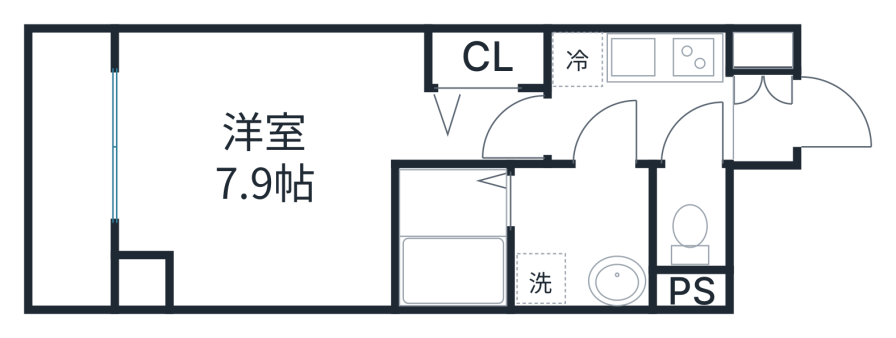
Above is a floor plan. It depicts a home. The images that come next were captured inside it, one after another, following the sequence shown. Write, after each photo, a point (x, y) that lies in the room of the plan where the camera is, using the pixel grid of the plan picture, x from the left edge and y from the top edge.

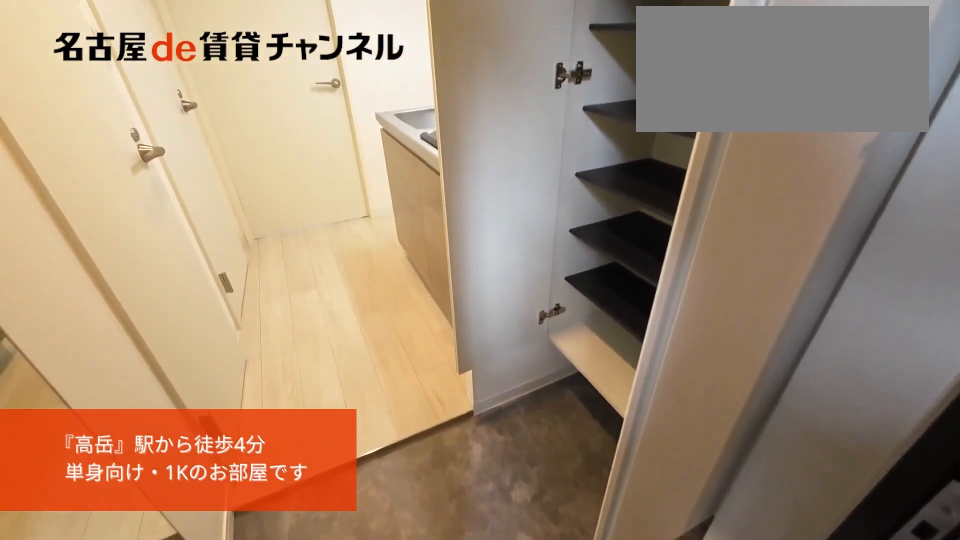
(763, 96)
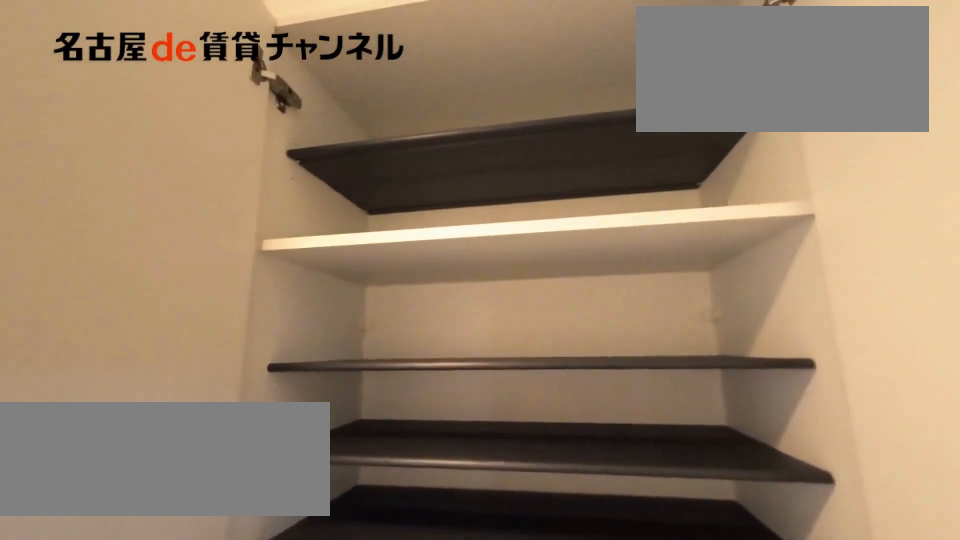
(763, 96)
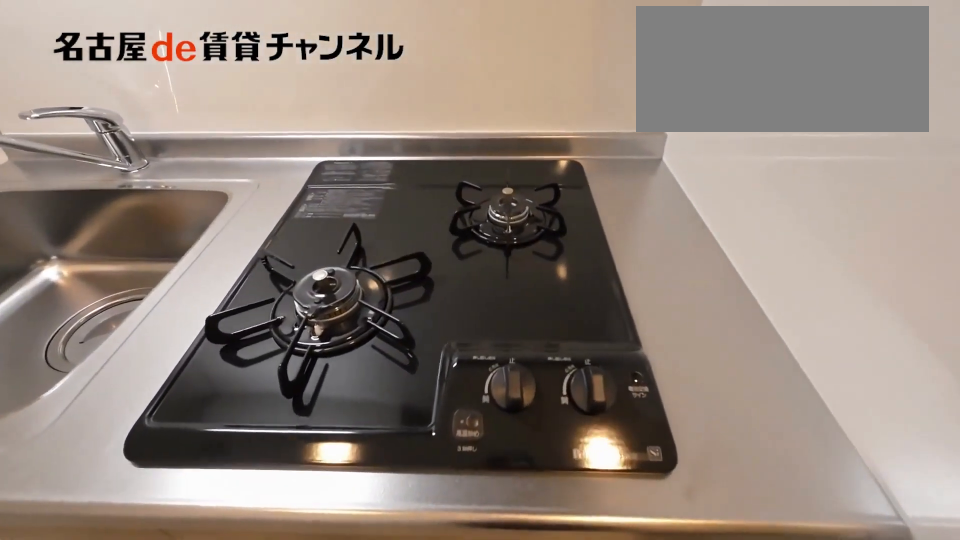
(638, 74)
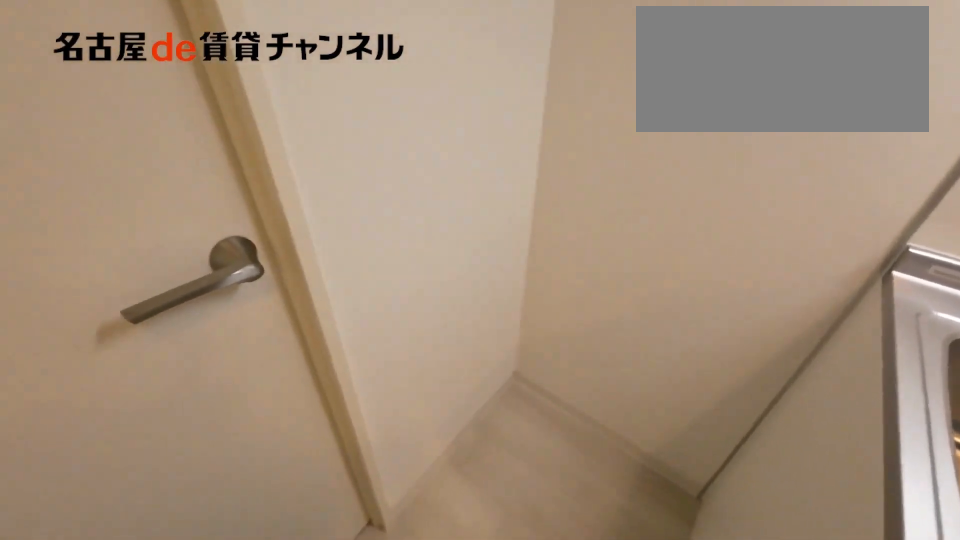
(638, 74)
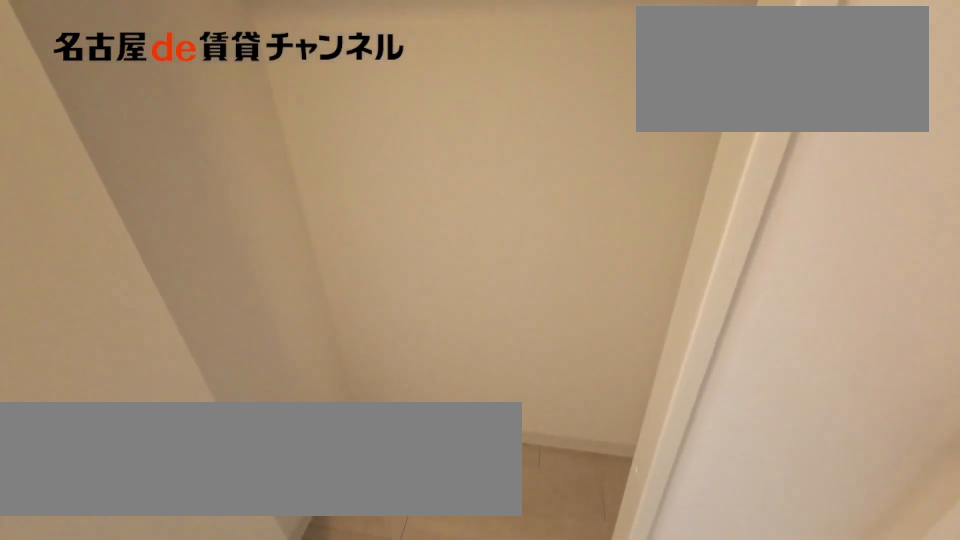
(488, 58)
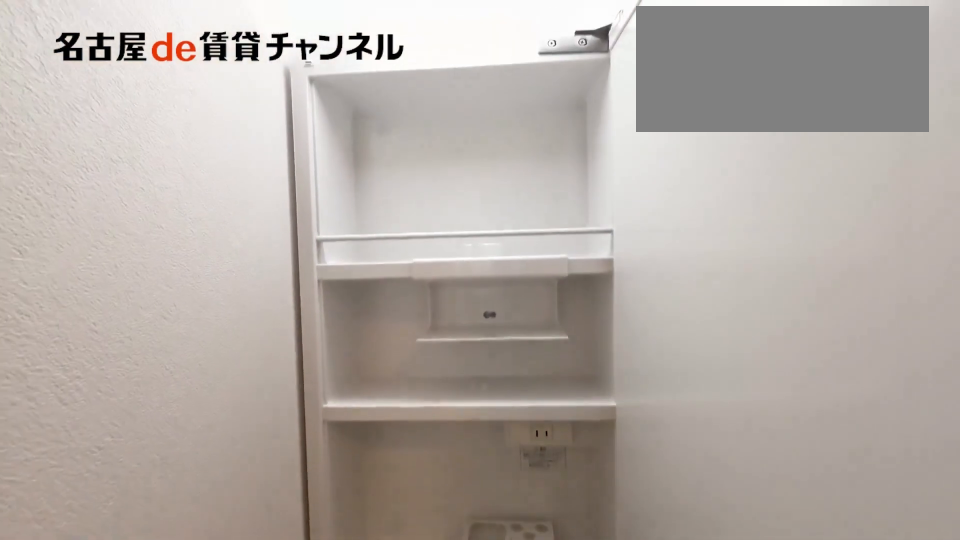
(580, 236)
